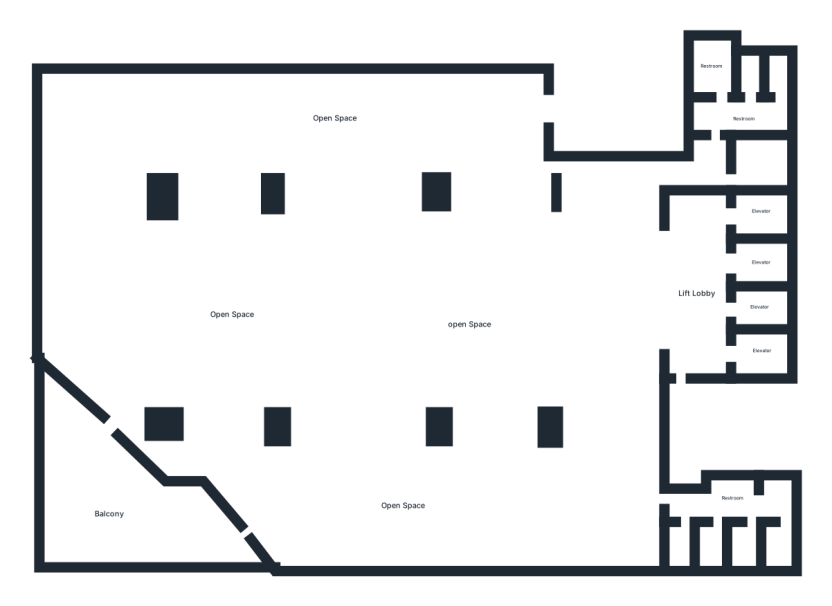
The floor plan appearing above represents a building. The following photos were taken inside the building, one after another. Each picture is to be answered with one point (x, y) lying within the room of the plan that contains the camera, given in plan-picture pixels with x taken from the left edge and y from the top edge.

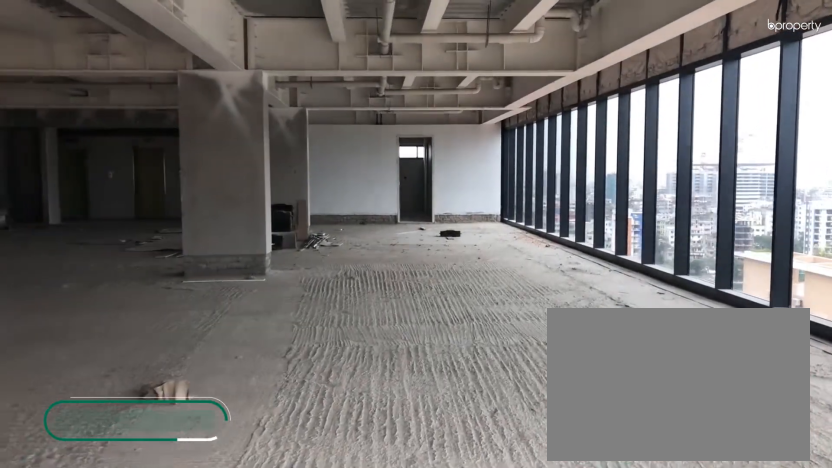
(385, 518)
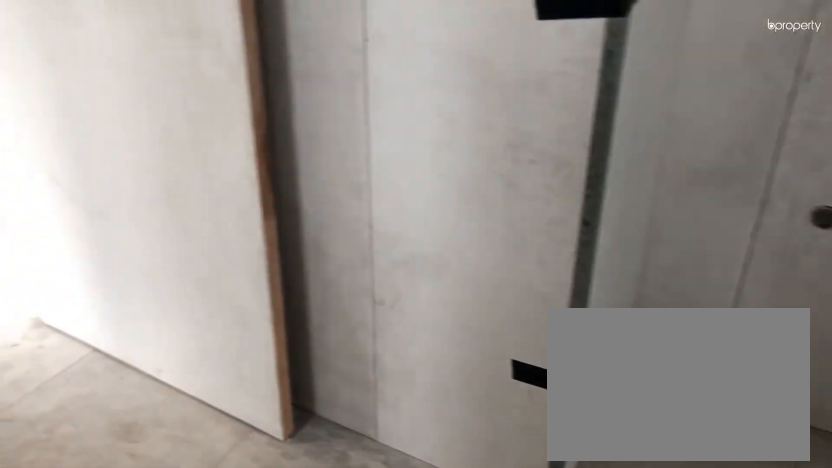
(731, 499)
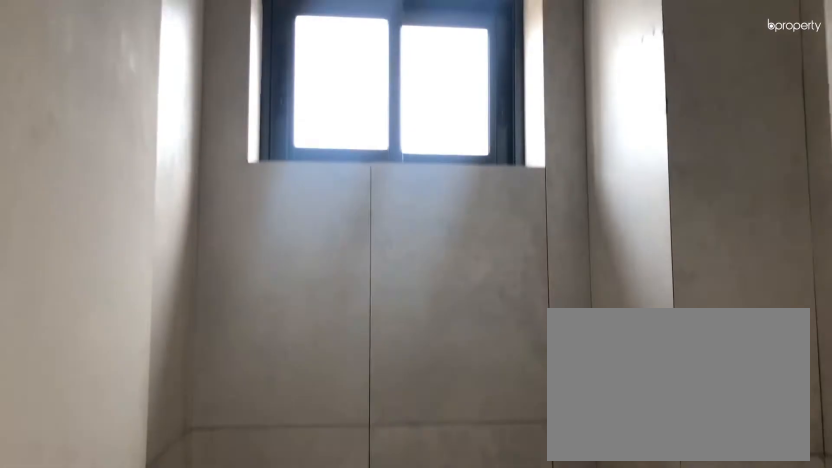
(675, 548)
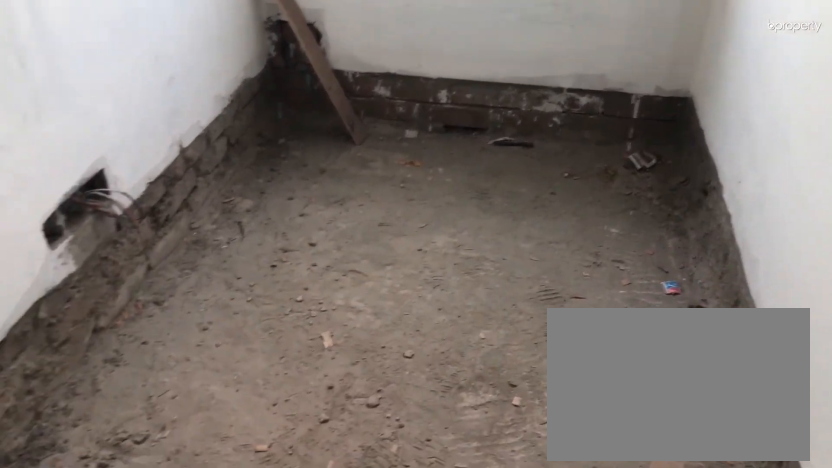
(758, 159)
